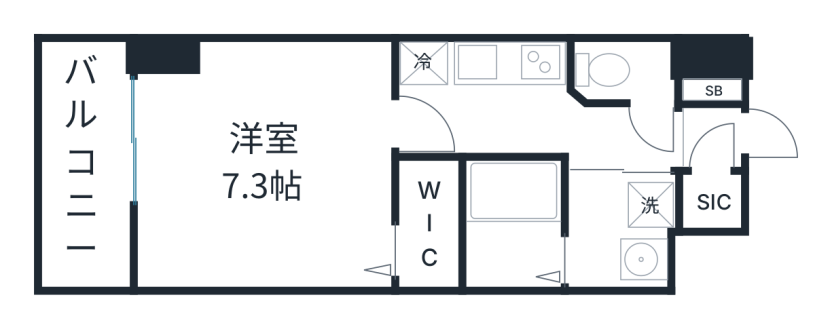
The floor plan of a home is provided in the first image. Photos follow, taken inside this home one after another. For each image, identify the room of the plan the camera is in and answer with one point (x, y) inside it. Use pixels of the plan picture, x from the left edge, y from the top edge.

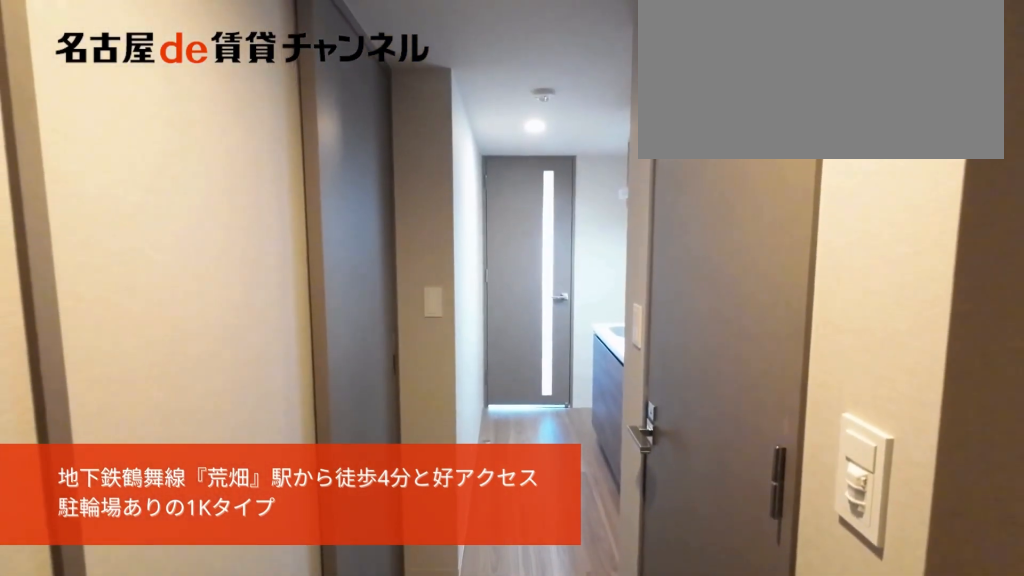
(711, 137)
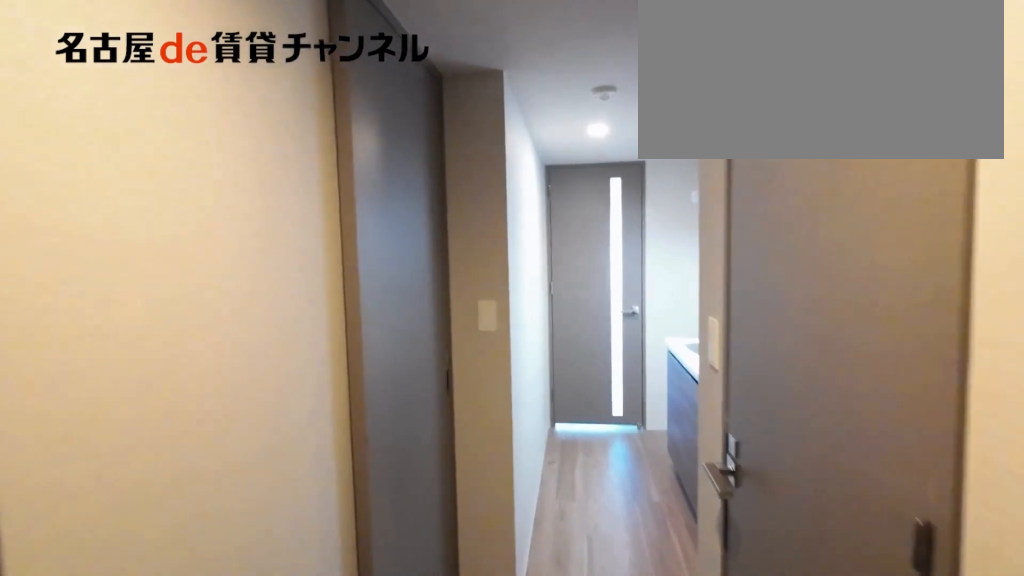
(711, 137)
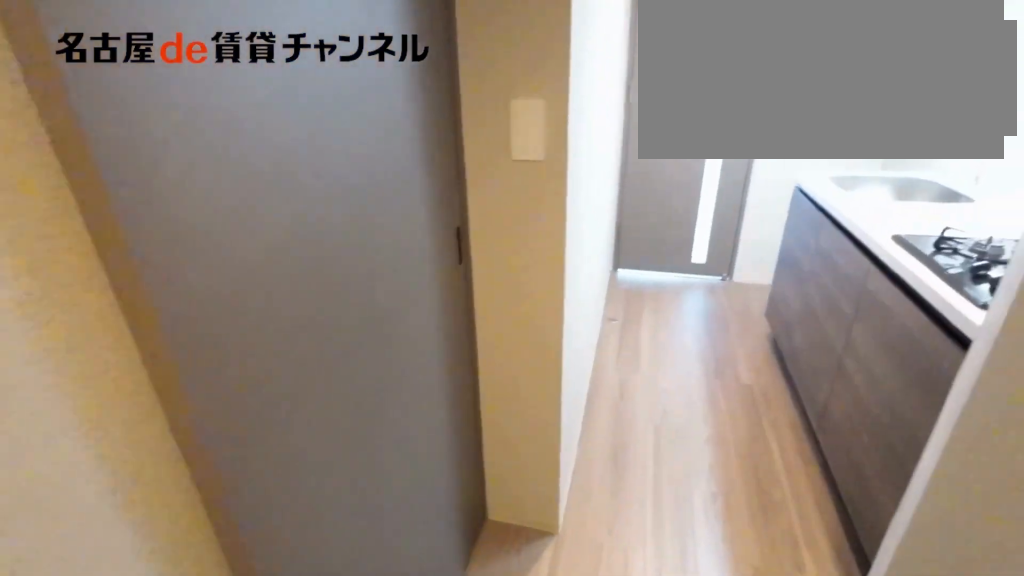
(535, 125)
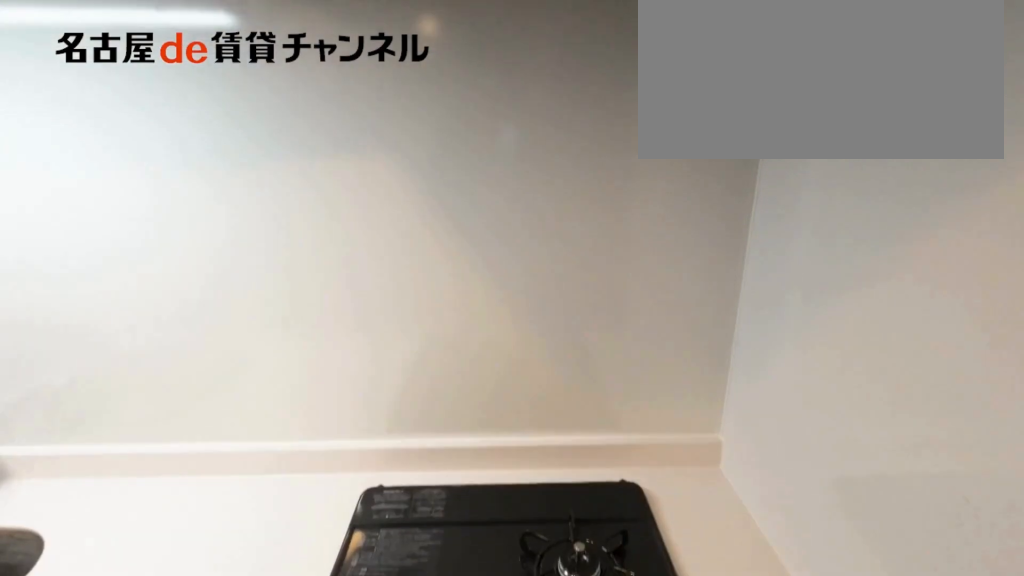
(482, 63)
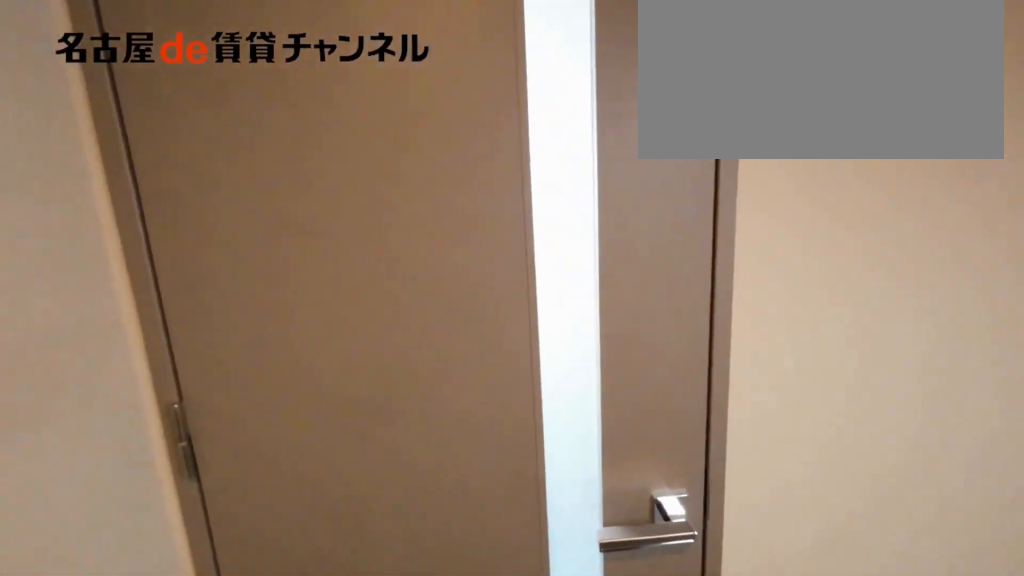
(533, 125)
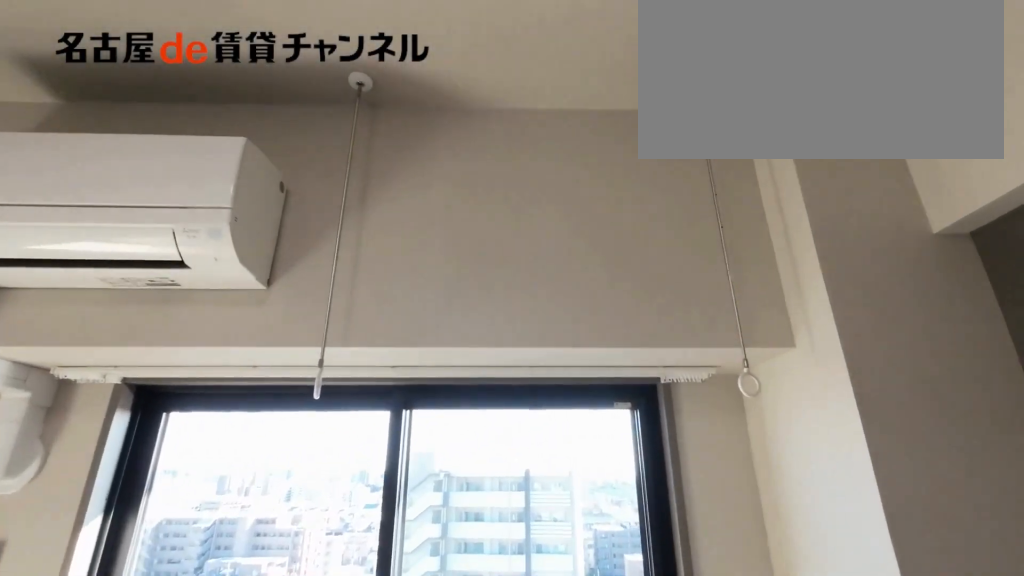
(267, 167)
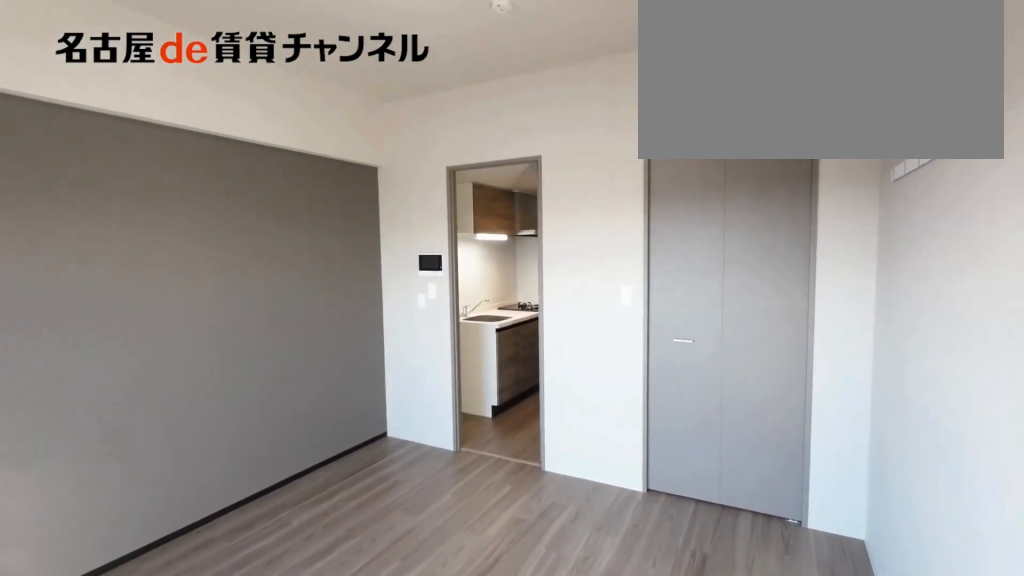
(267, 167)
